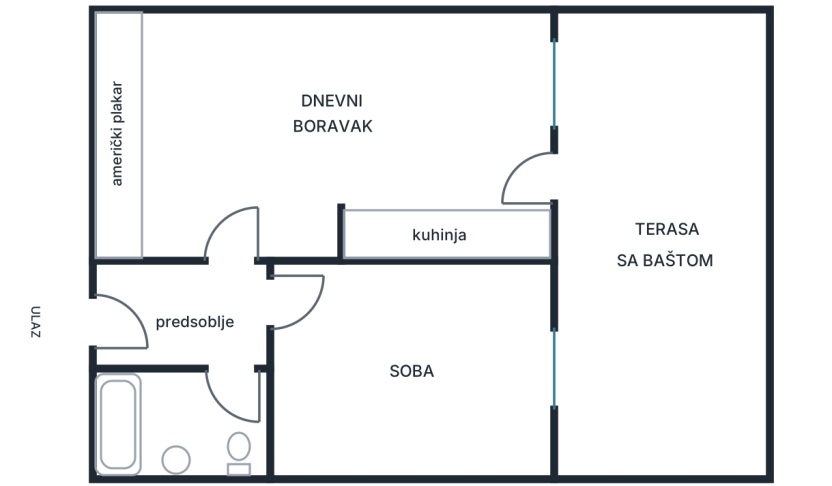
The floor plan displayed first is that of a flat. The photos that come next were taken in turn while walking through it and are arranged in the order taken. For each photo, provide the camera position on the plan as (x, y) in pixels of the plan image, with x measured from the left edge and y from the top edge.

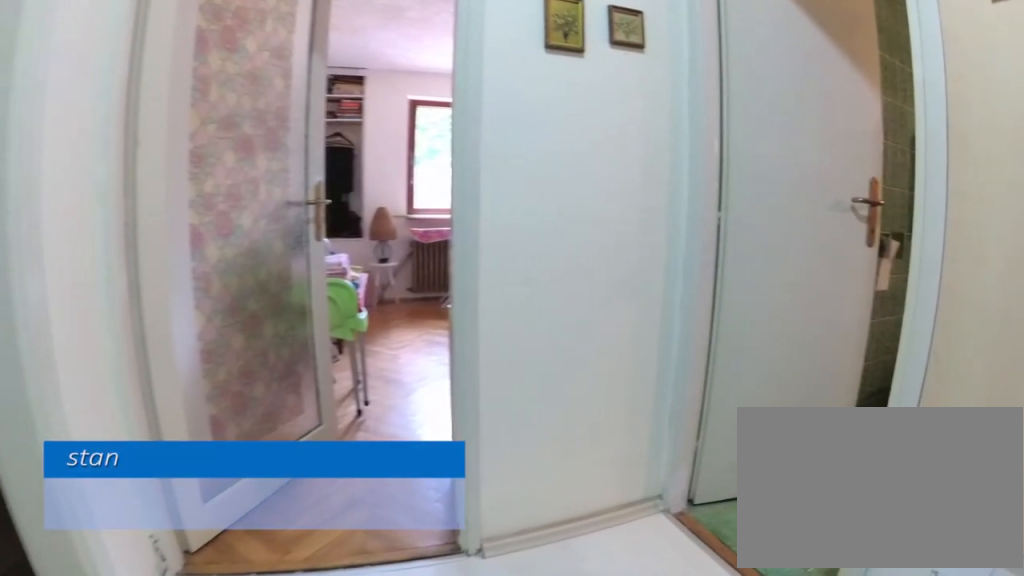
(134, 301)
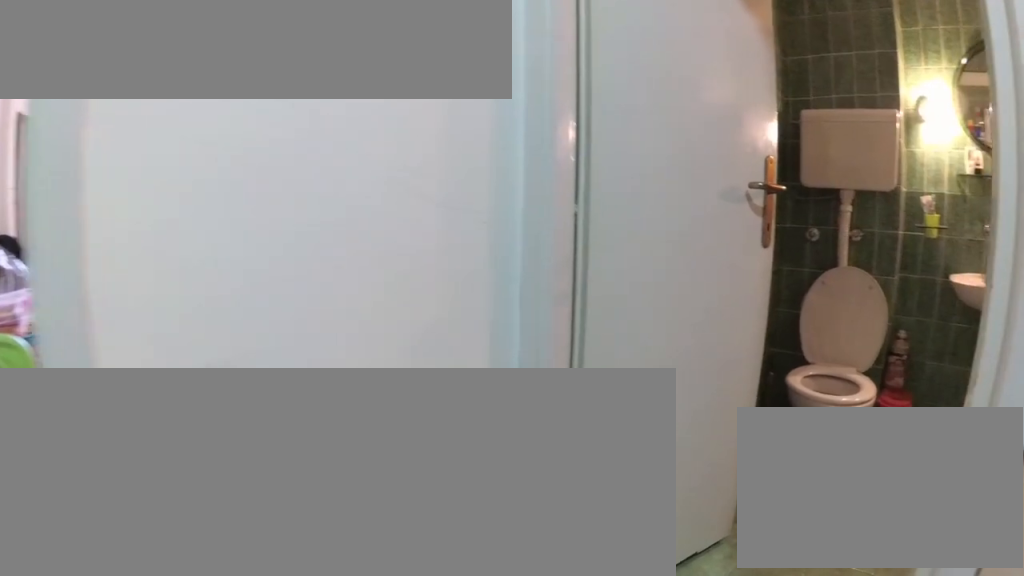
(179, 313)
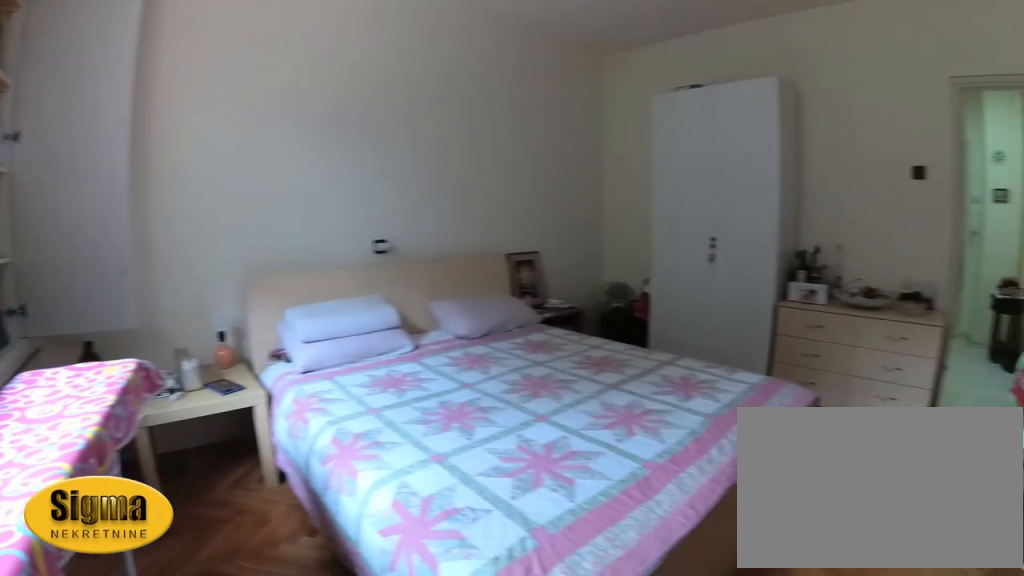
(519, 311)
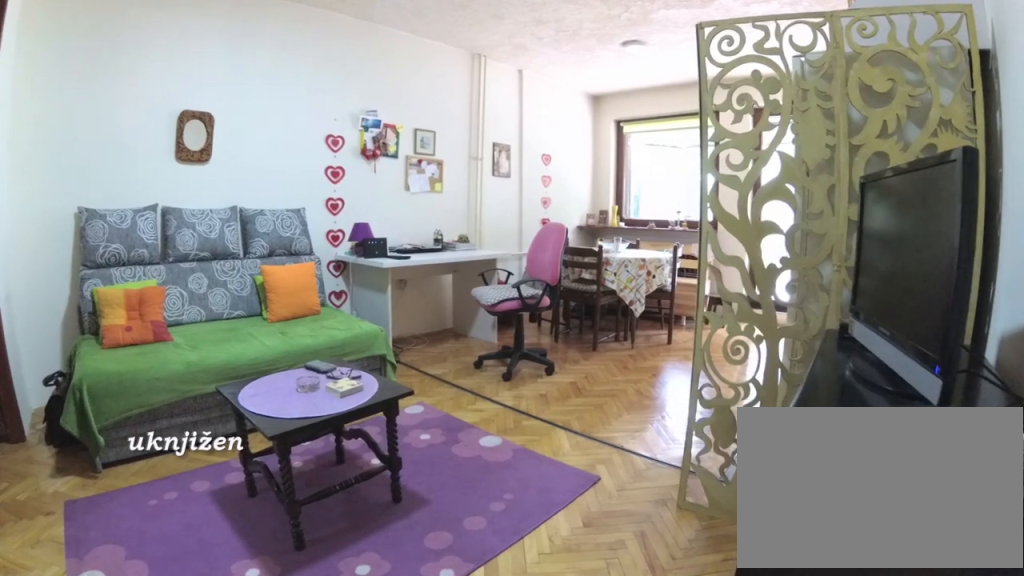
(245, 256)
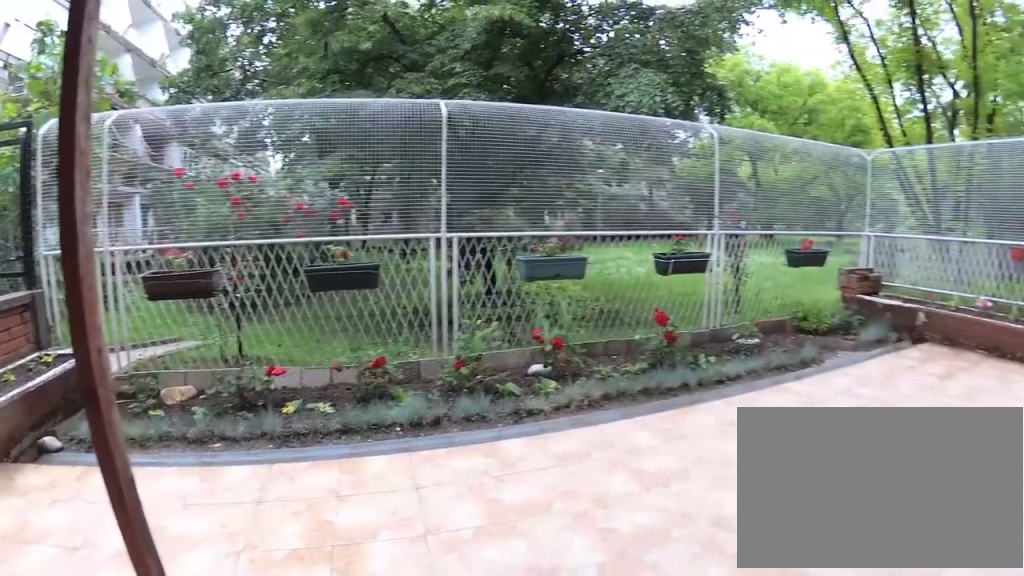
(555, 171)
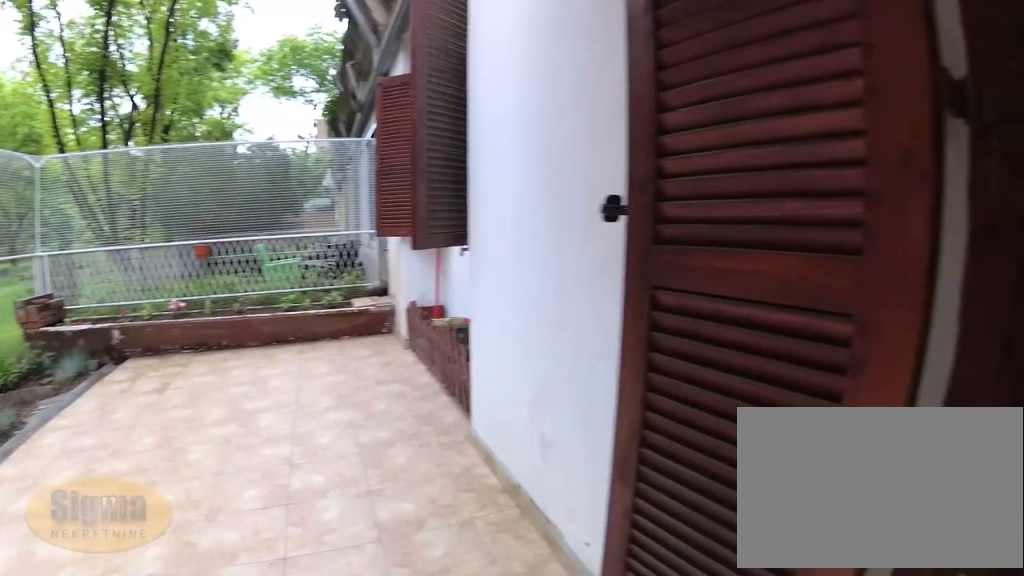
(602, 173)
